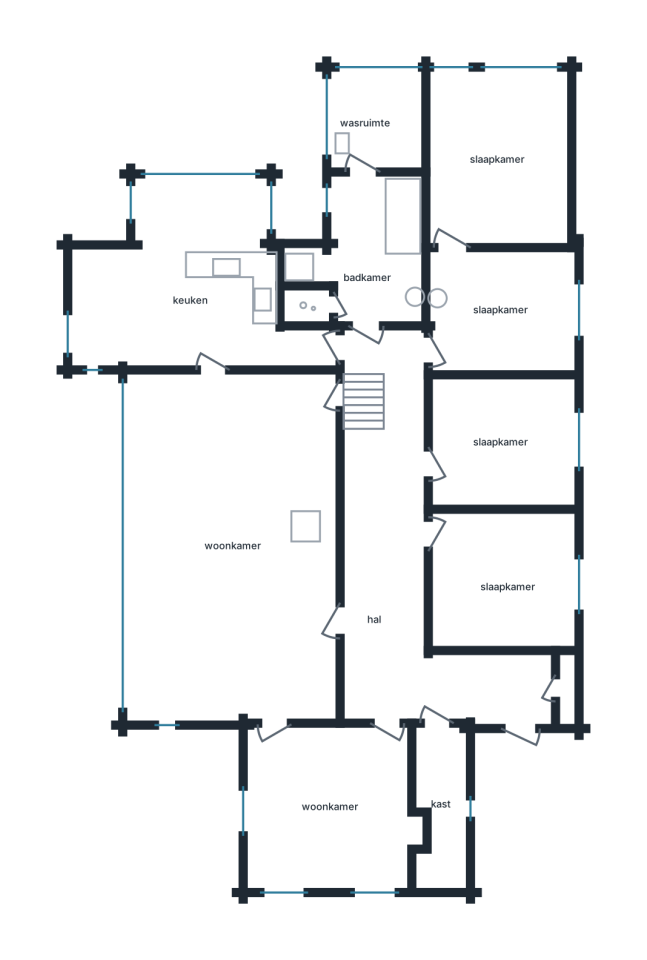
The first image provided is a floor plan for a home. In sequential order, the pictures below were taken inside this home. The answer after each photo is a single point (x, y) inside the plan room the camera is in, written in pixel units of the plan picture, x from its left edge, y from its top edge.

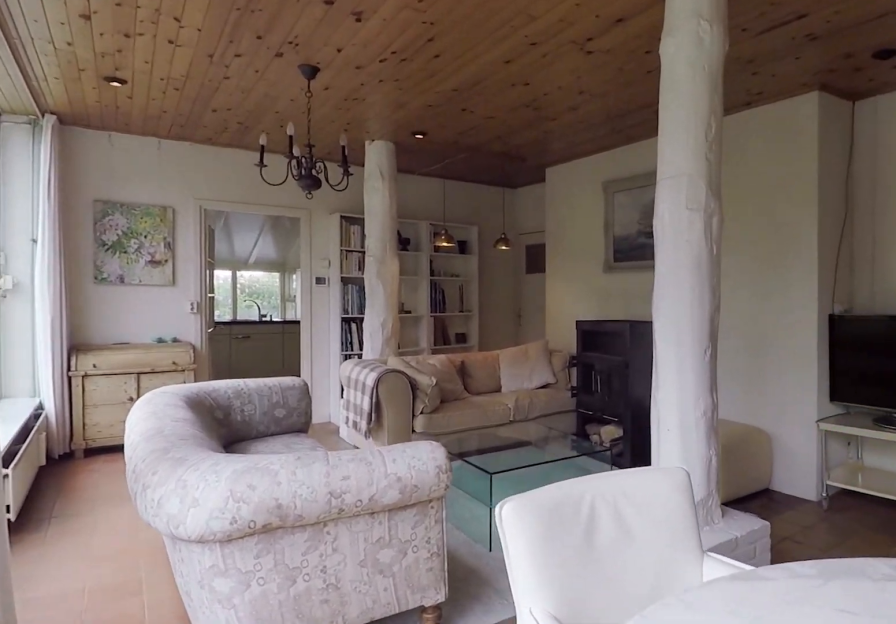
(233, 546)
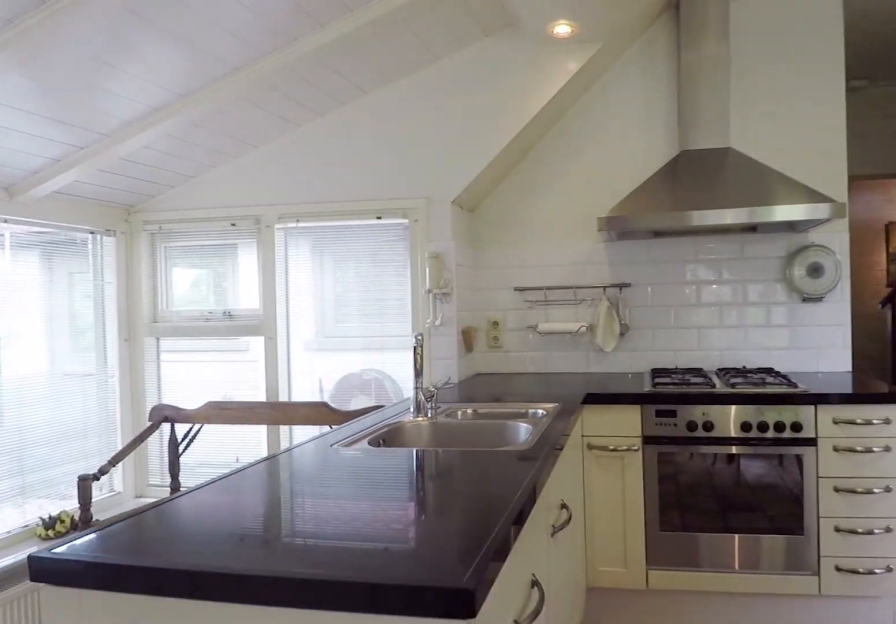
(191, 285)
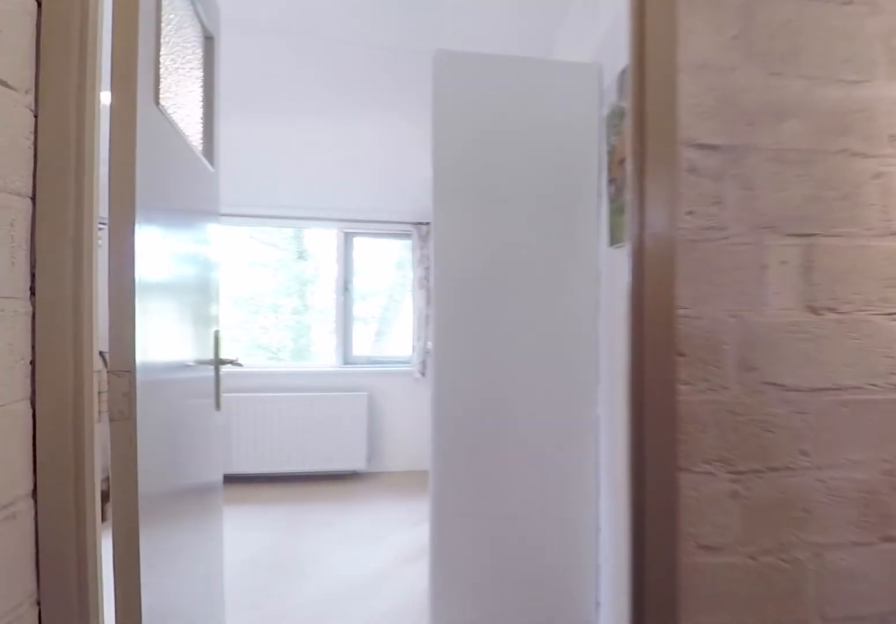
(409, 568)
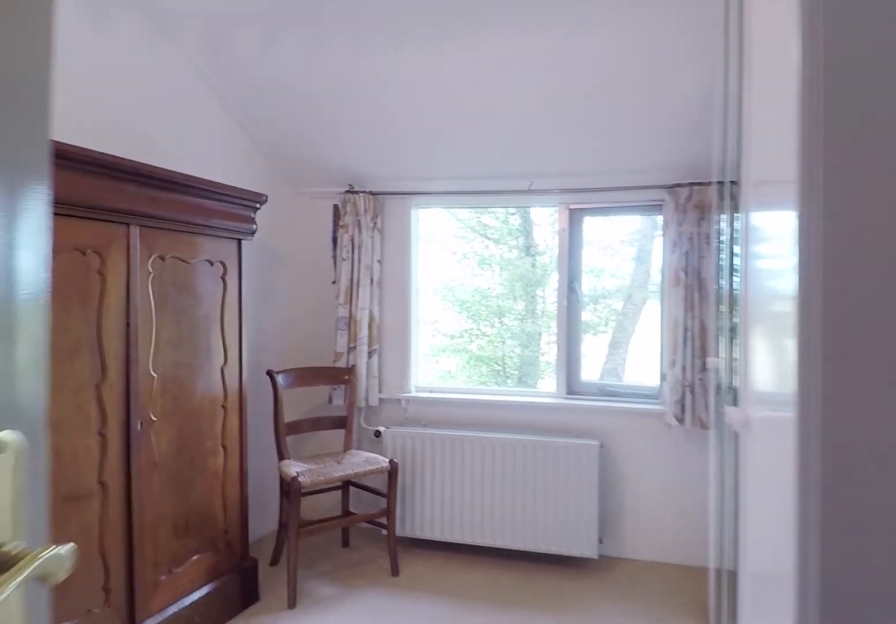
(501, 311)
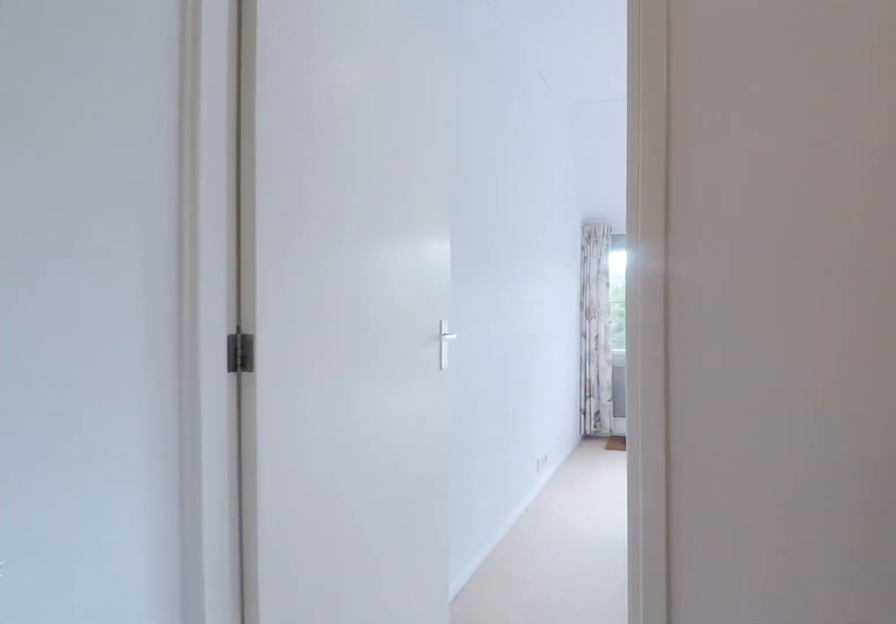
(501, 311)
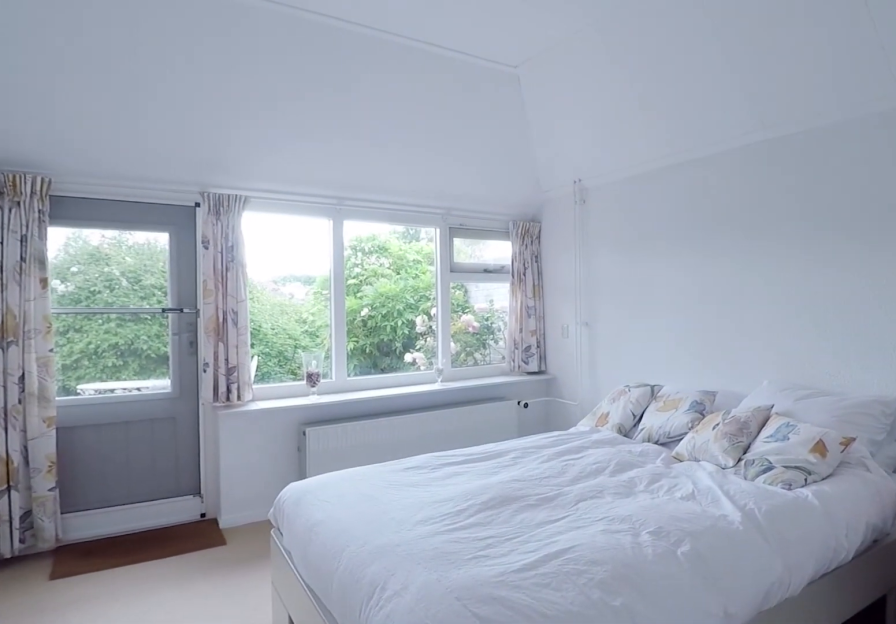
(496, 158)
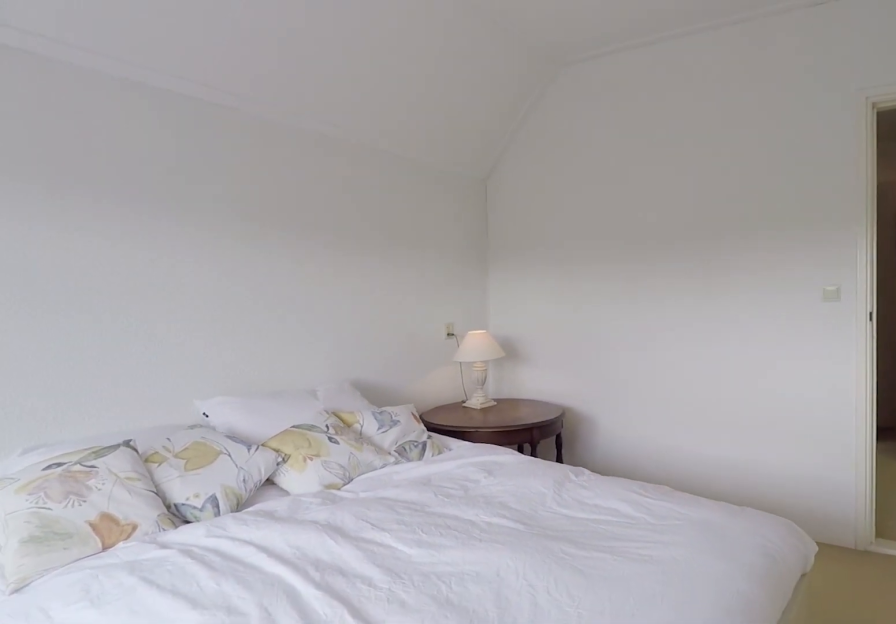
(496, 158)
